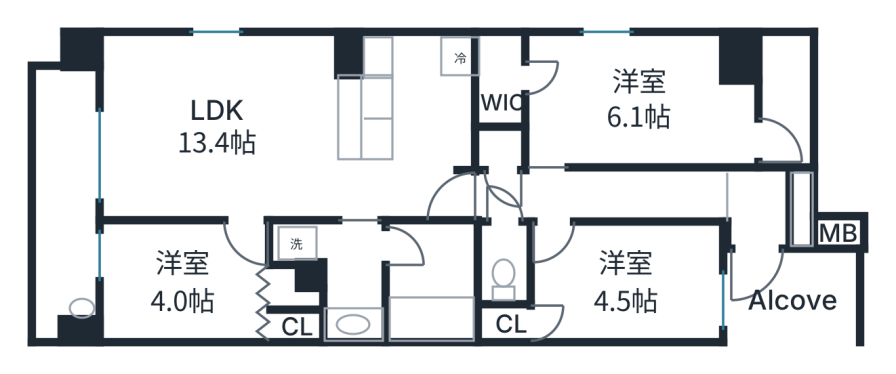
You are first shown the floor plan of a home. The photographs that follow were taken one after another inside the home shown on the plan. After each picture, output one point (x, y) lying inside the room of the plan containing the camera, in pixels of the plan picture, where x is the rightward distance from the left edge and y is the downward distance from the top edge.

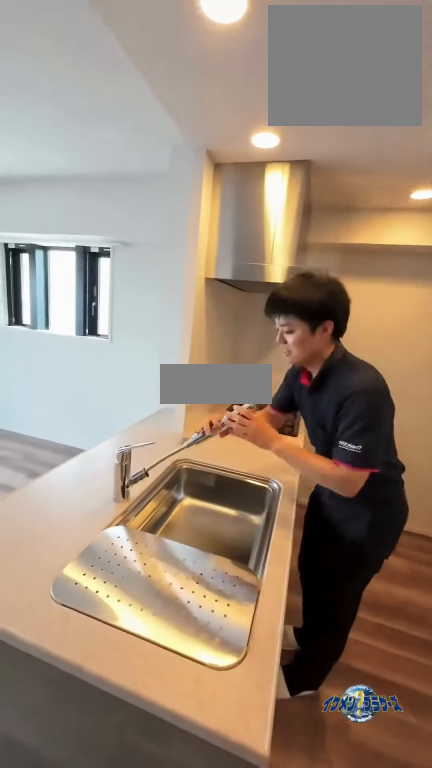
(405, 103)
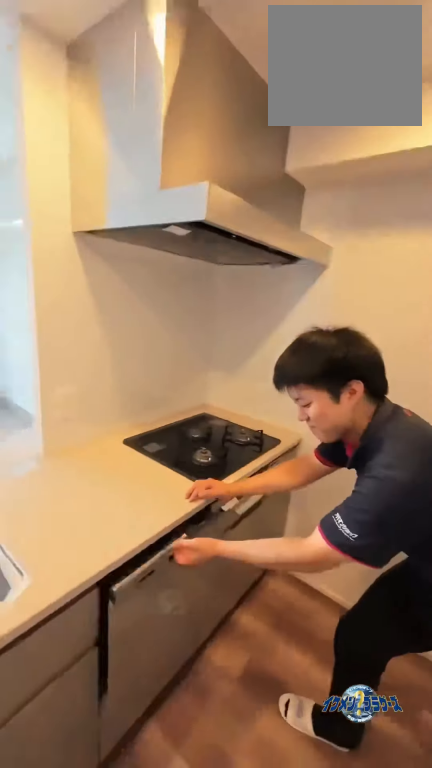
(405, 103)
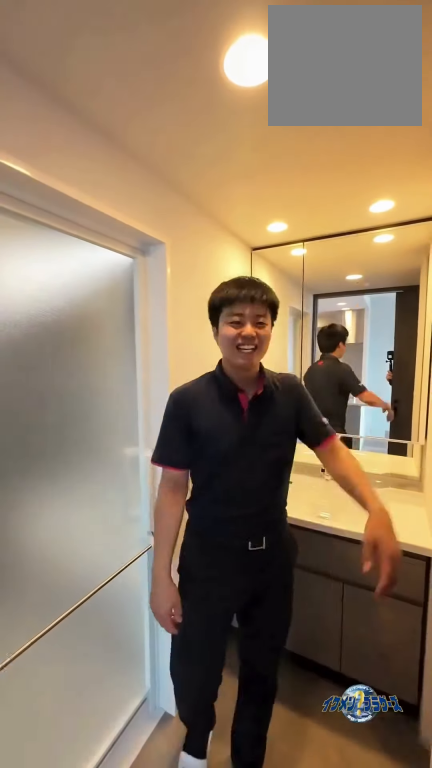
(334, 271)
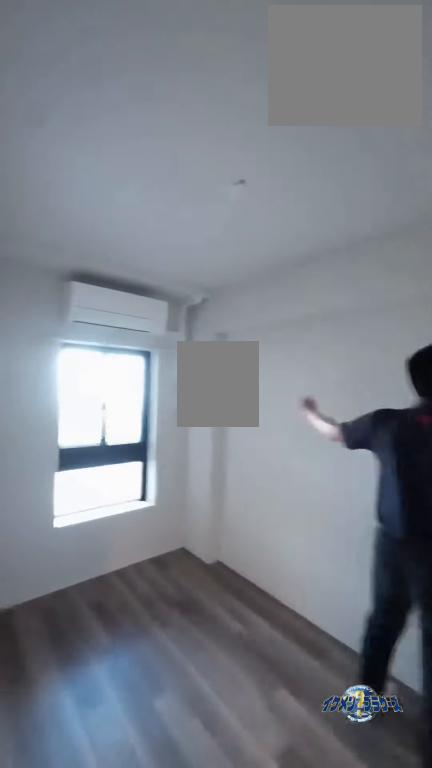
(624, 279)
